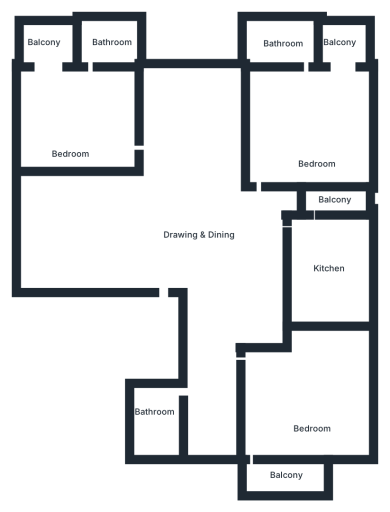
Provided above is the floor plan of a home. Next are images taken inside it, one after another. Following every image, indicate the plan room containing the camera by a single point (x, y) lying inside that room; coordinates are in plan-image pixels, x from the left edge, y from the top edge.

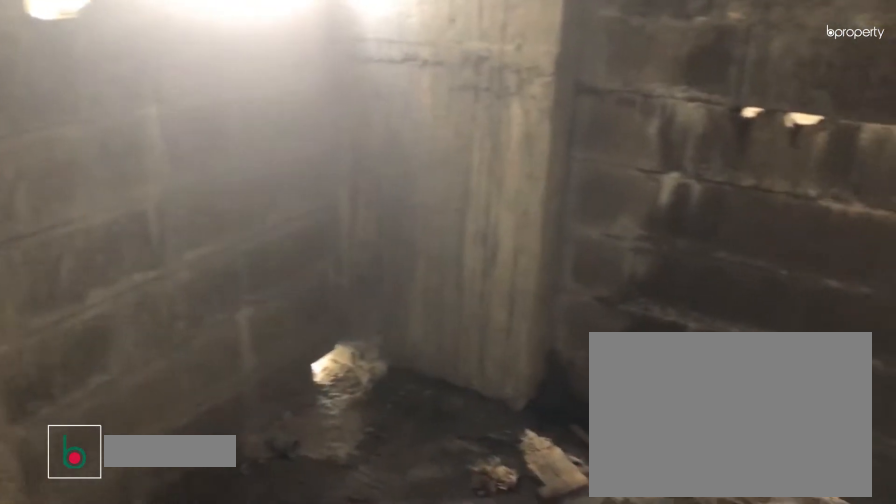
(156, 426)
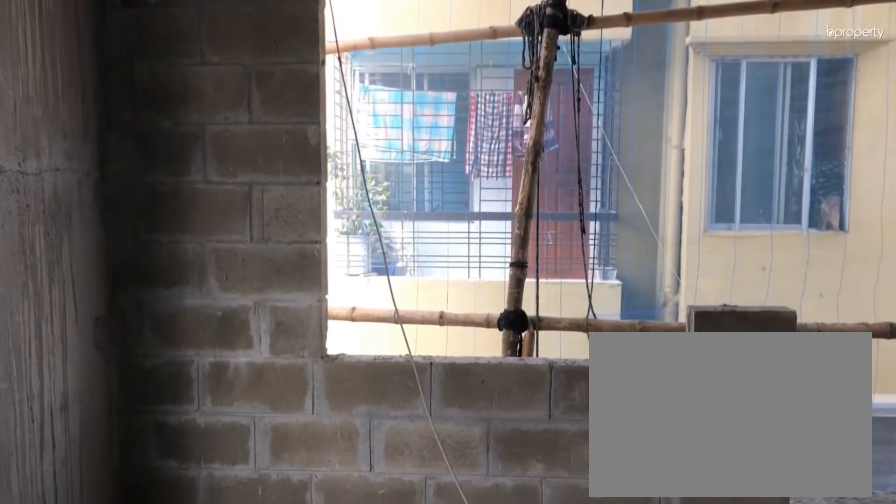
(315, 417)
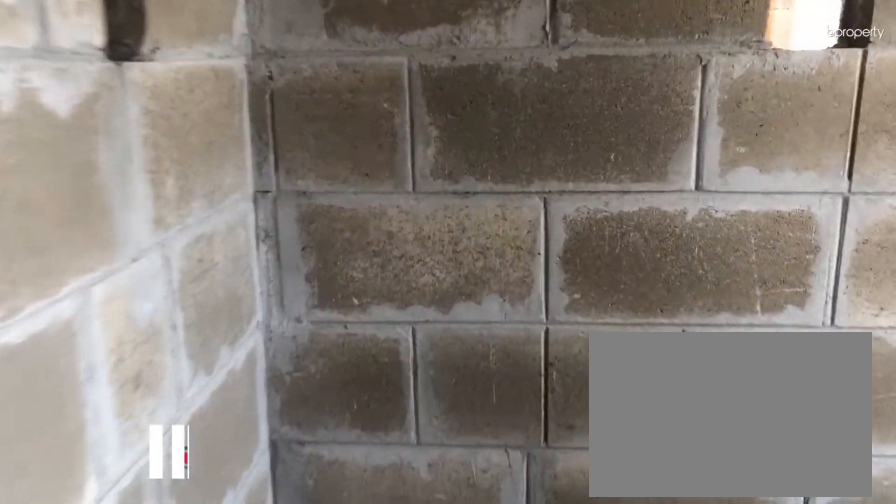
(344, 198)
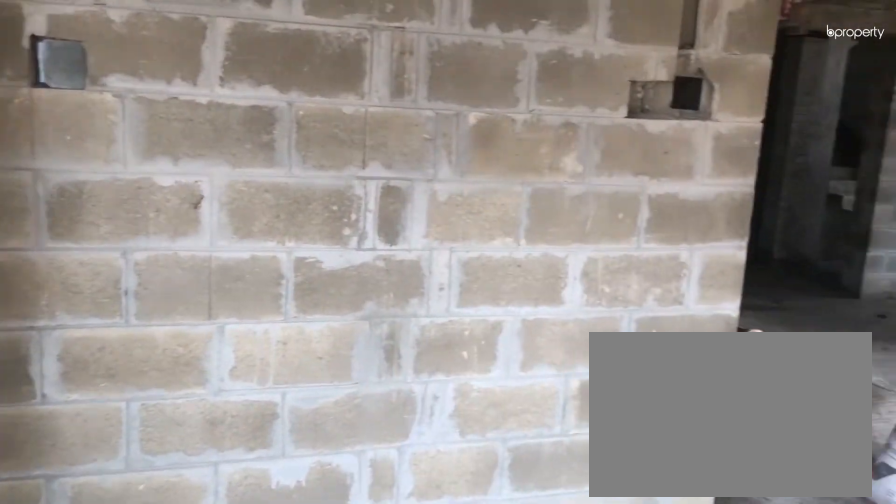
(318, 120)
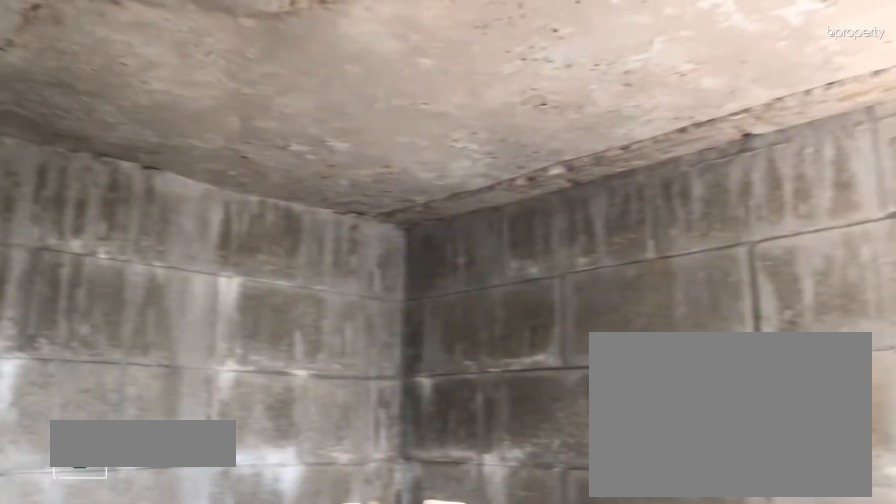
(274, 43)
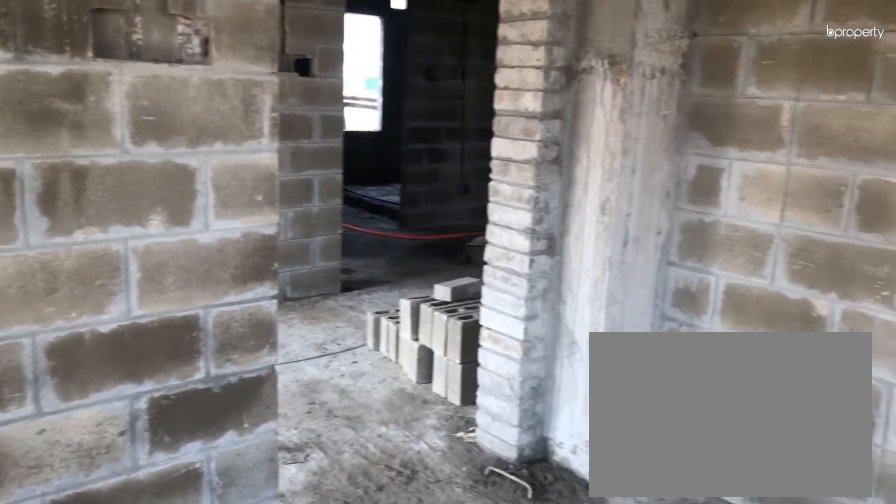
(71, 116)
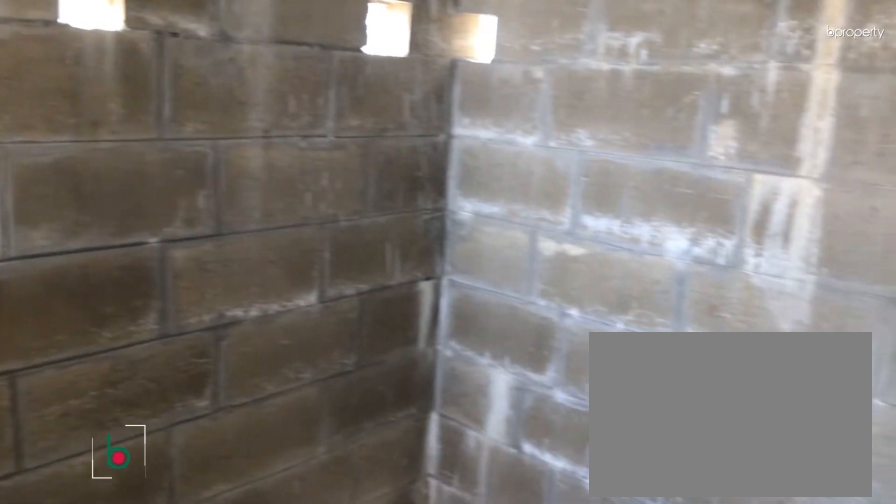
(107, 46)
